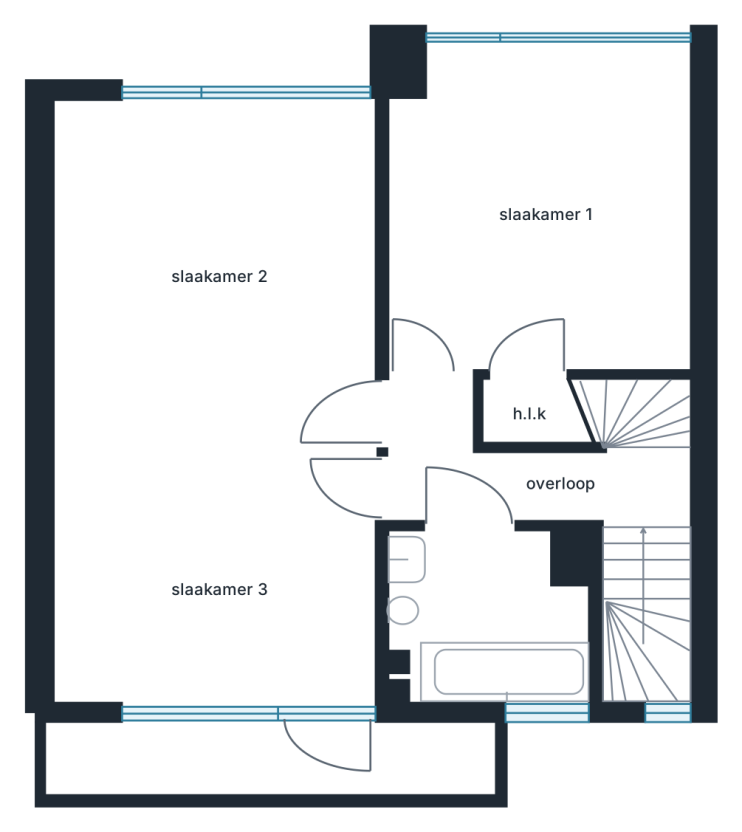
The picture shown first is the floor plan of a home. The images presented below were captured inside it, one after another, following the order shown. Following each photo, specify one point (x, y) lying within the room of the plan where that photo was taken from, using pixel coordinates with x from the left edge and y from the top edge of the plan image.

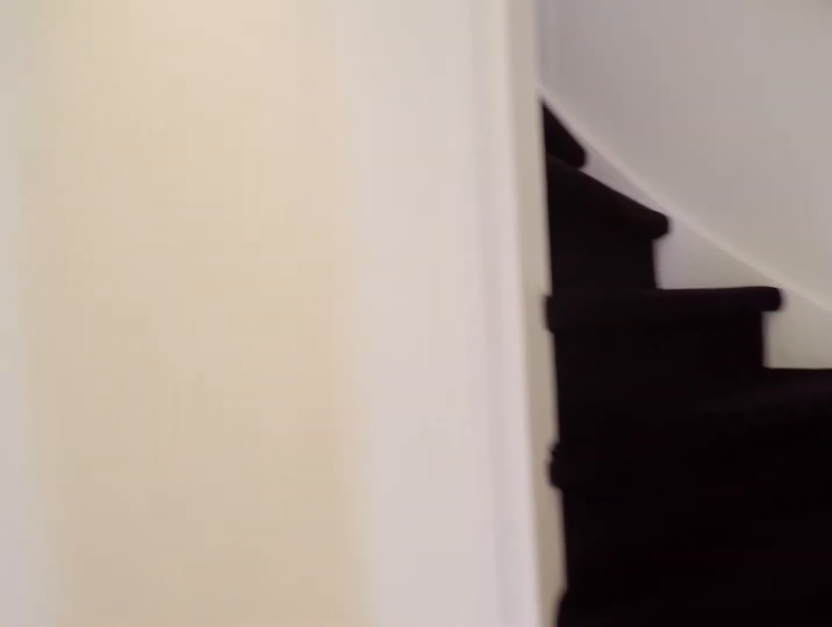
(516, 472)
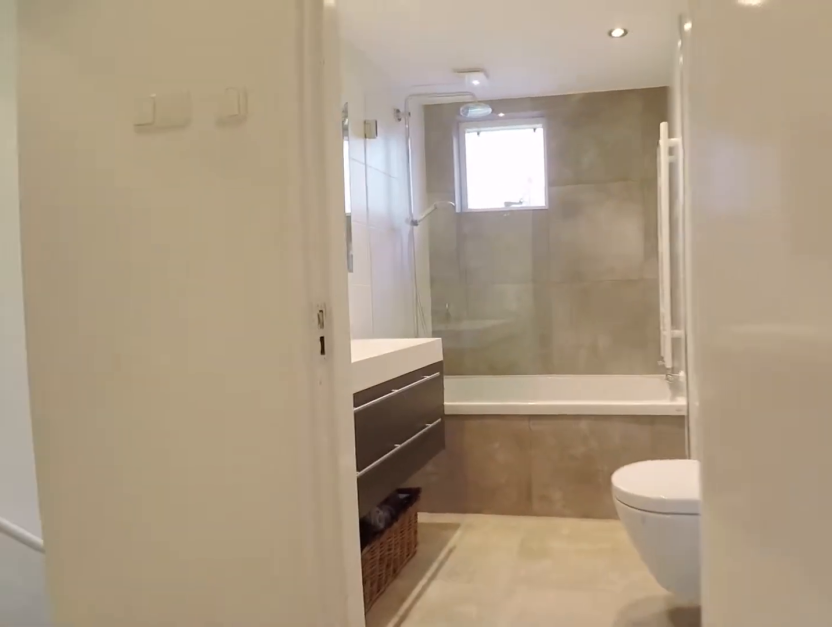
(516, 472)
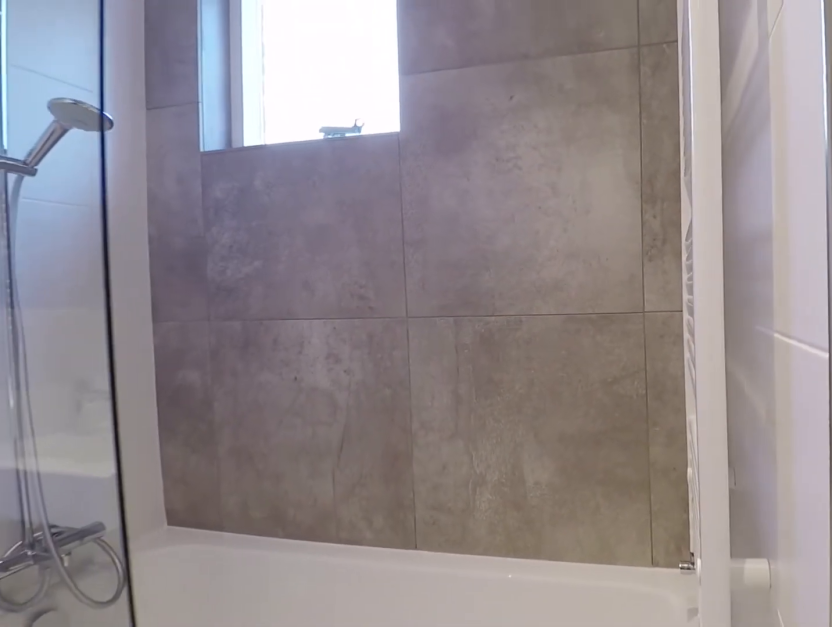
(484, 621)
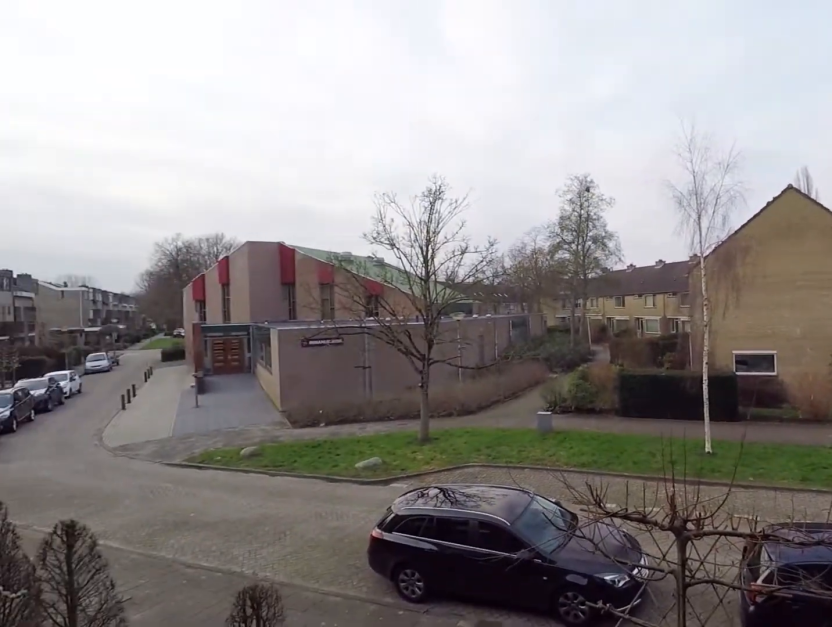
(274, 761)
